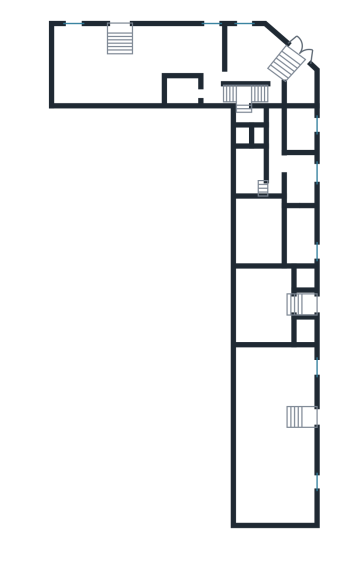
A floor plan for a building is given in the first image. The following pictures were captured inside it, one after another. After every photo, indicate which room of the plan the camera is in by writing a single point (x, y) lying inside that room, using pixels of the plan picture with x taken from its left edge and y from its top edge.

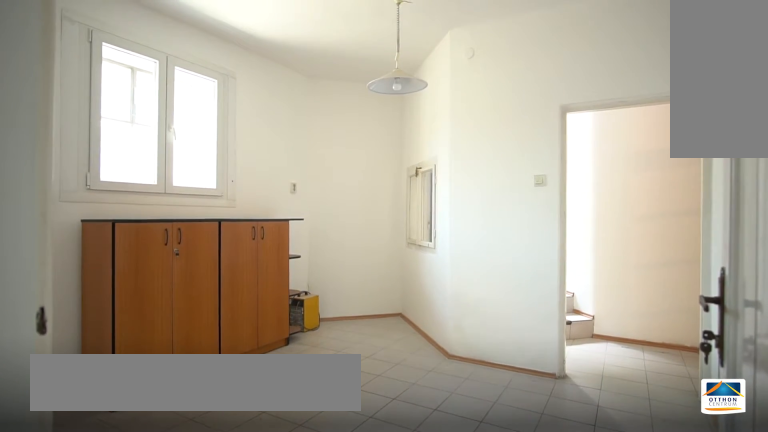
(154, 47)
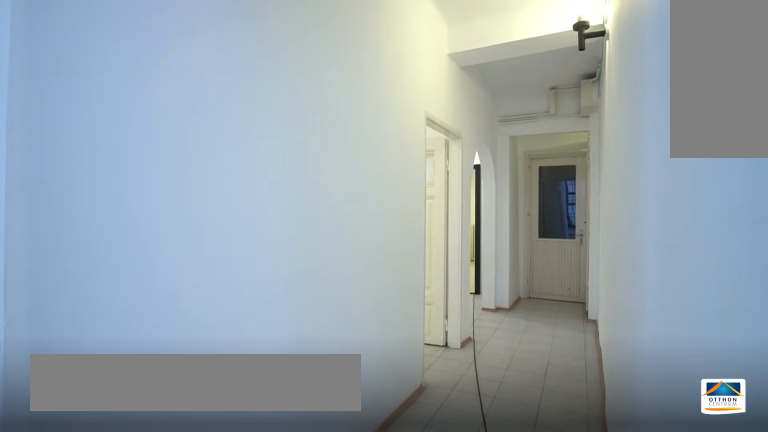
(273, 157)
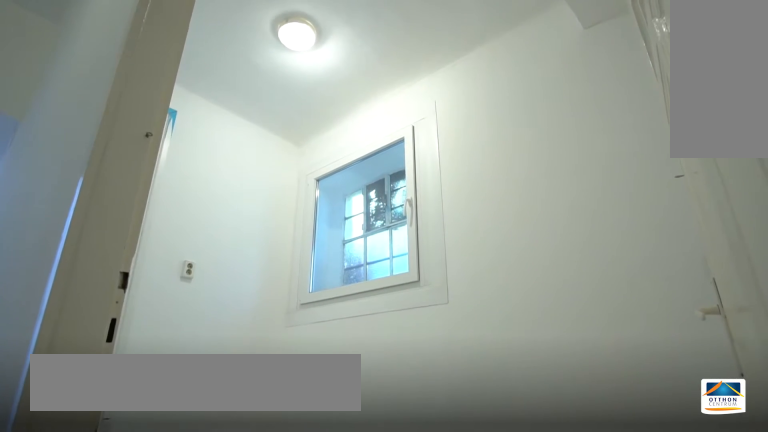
(299, 172)
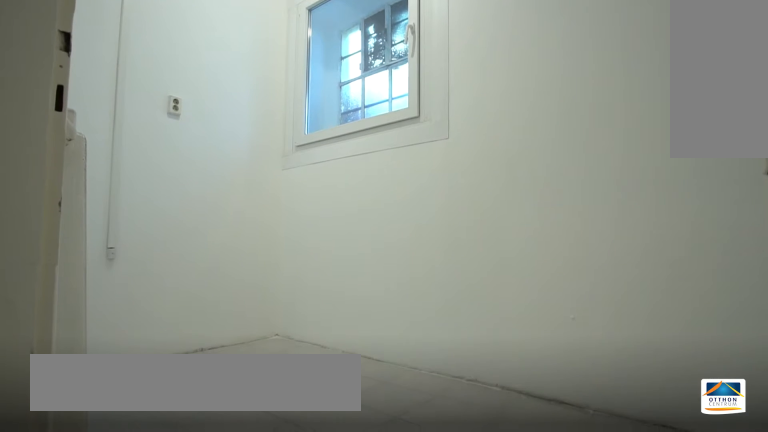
(299, 172)
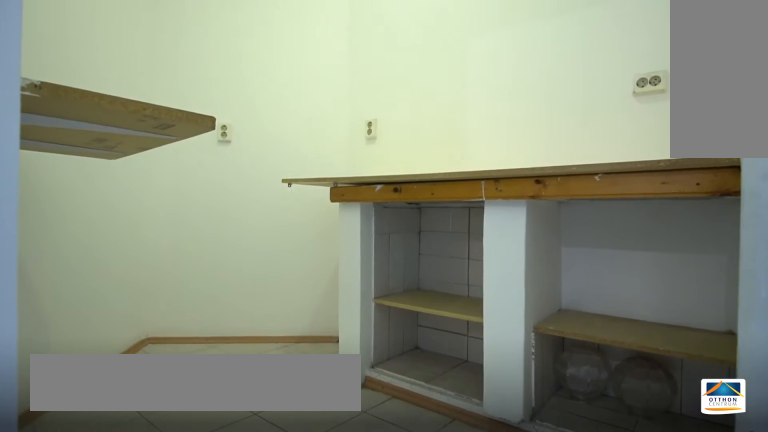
(301, 128)
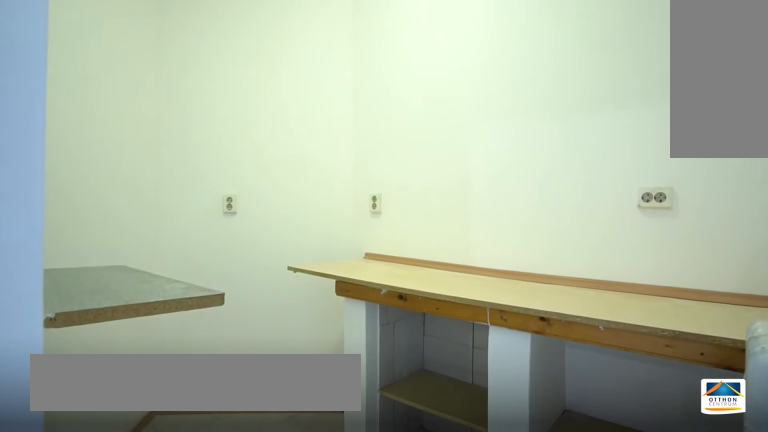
(301, 128)
